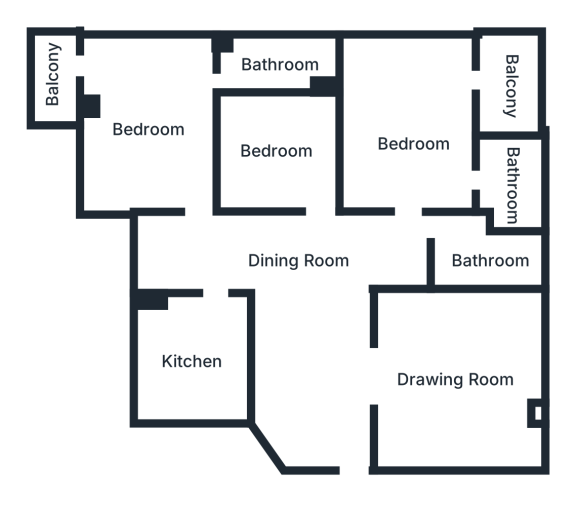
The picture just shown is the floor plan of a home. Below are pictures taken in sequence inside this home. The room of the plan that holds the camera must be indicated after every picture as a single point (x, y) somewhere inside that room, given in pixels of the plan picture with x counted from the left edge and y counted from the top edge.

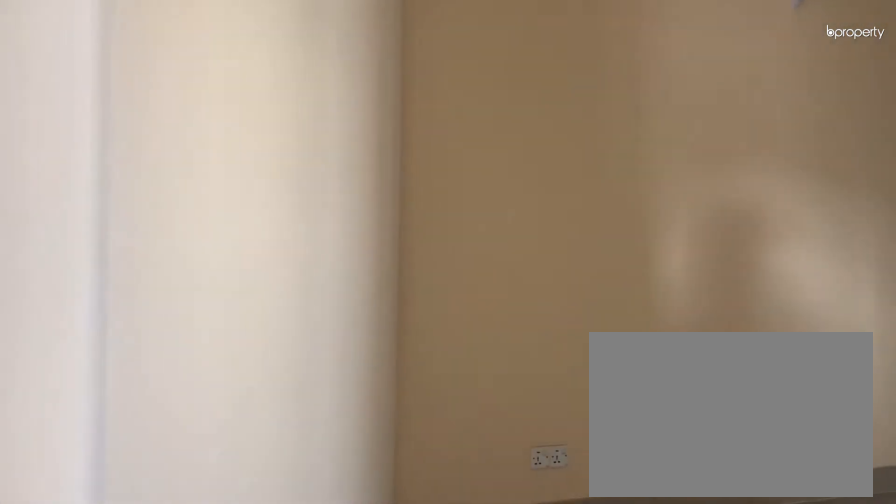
(302, 261)
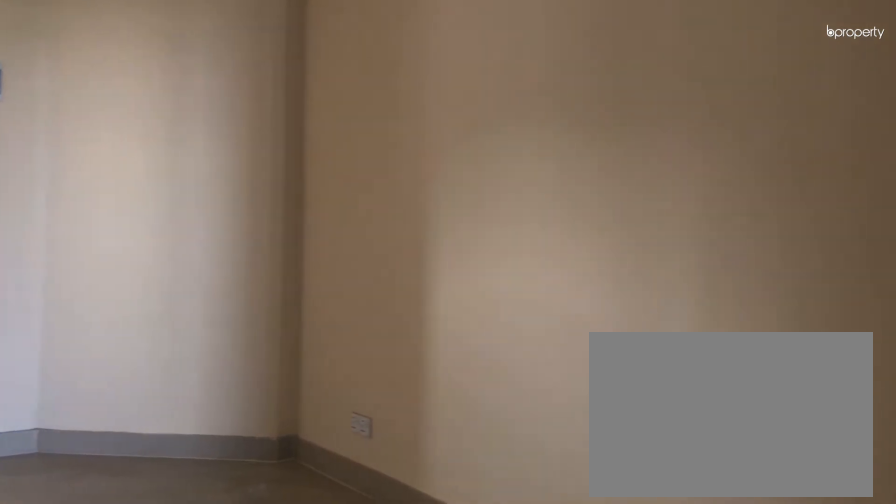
(302, 262)
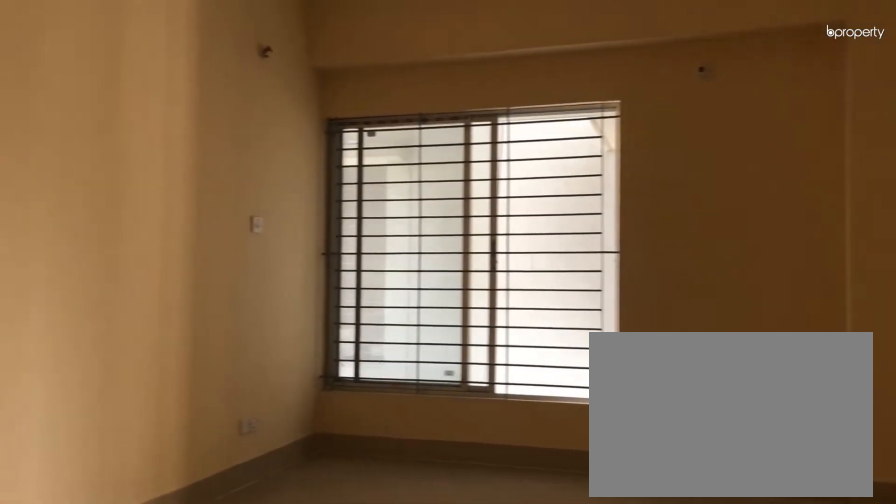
(459, 379)
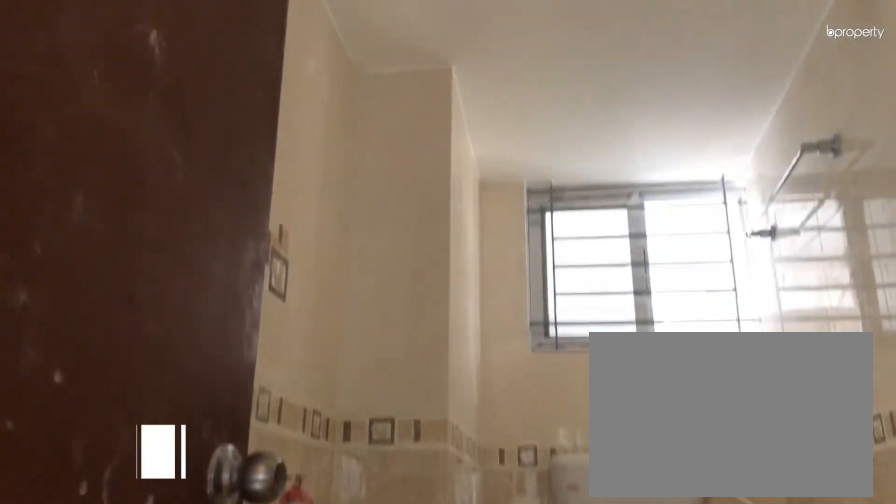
(486, 259)
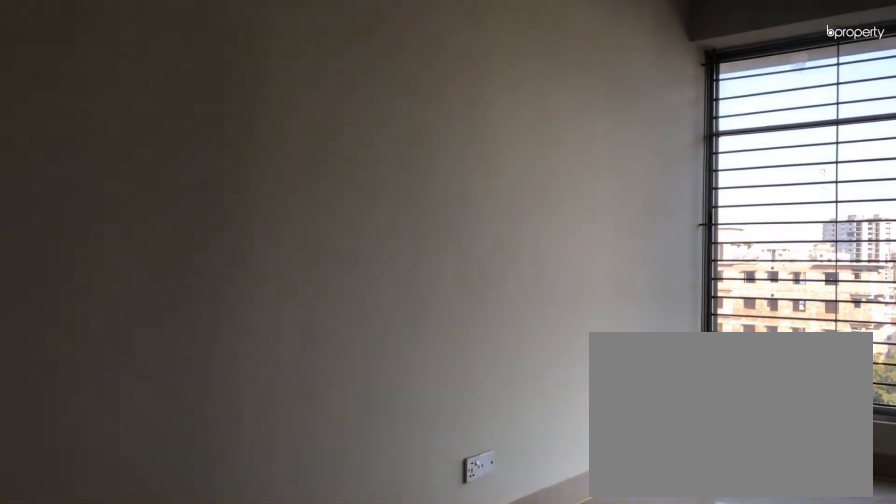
(415, 144)
